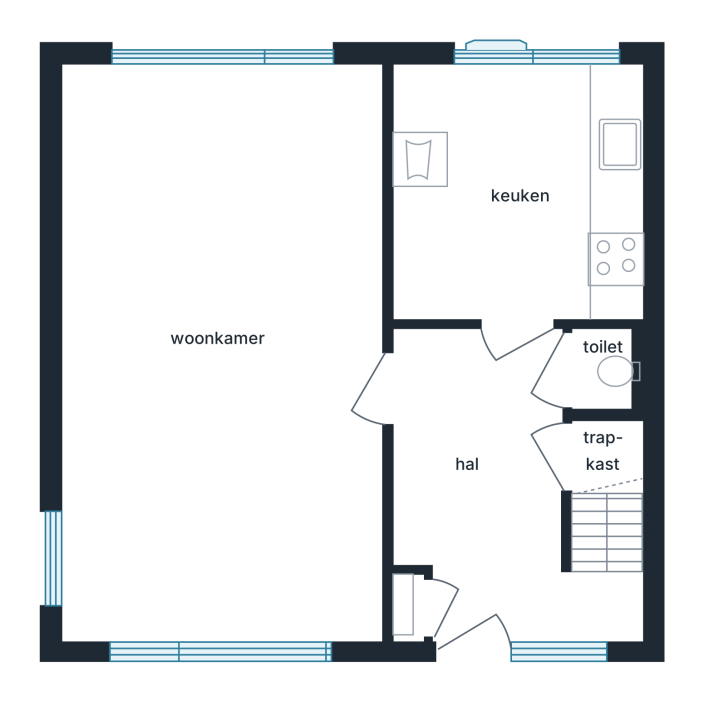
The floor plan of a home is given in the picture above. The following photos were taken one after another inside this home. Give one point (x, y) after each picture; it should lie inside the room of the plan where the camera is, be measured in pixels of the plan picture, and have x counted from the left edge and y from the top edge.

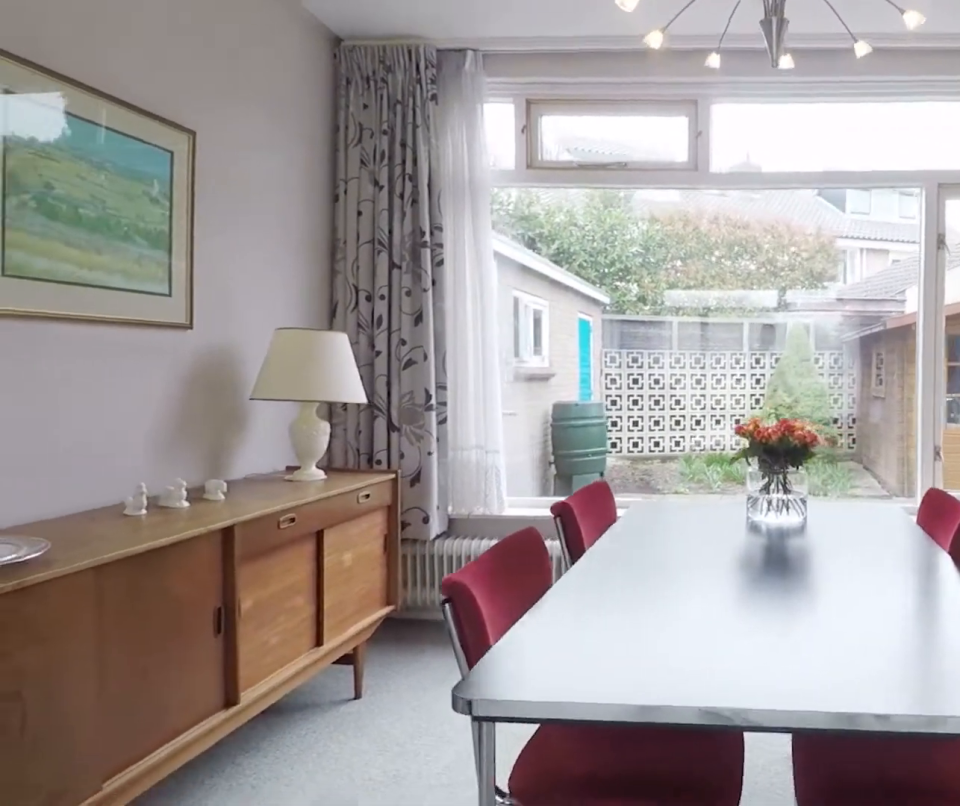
(152, 302)
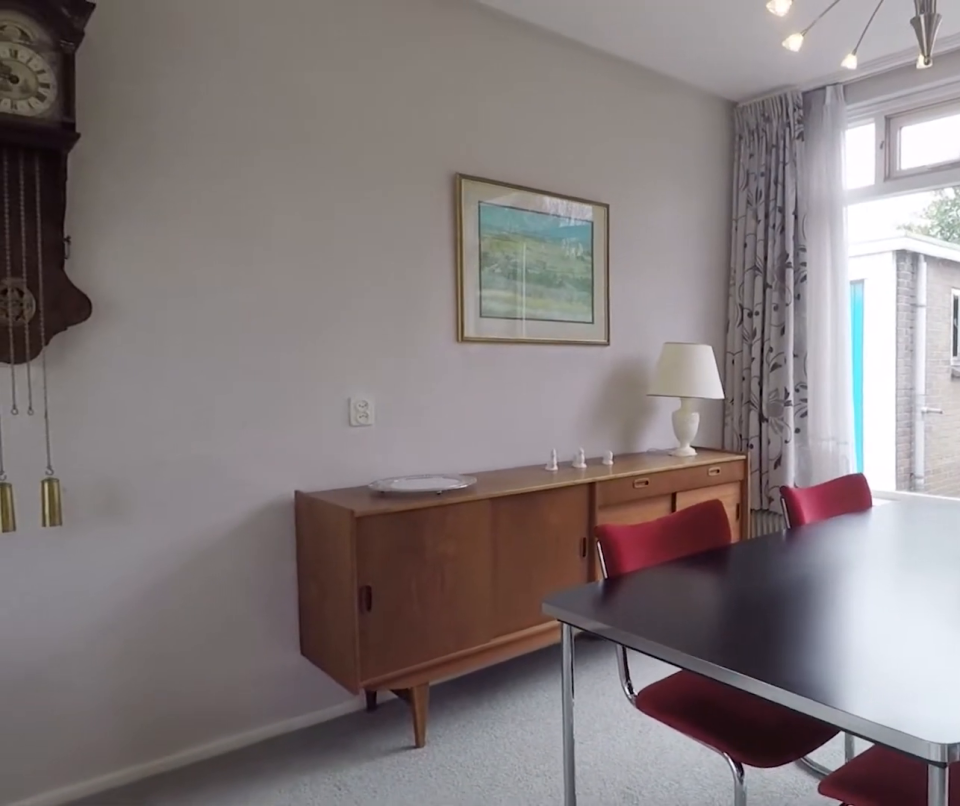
(152, 302)
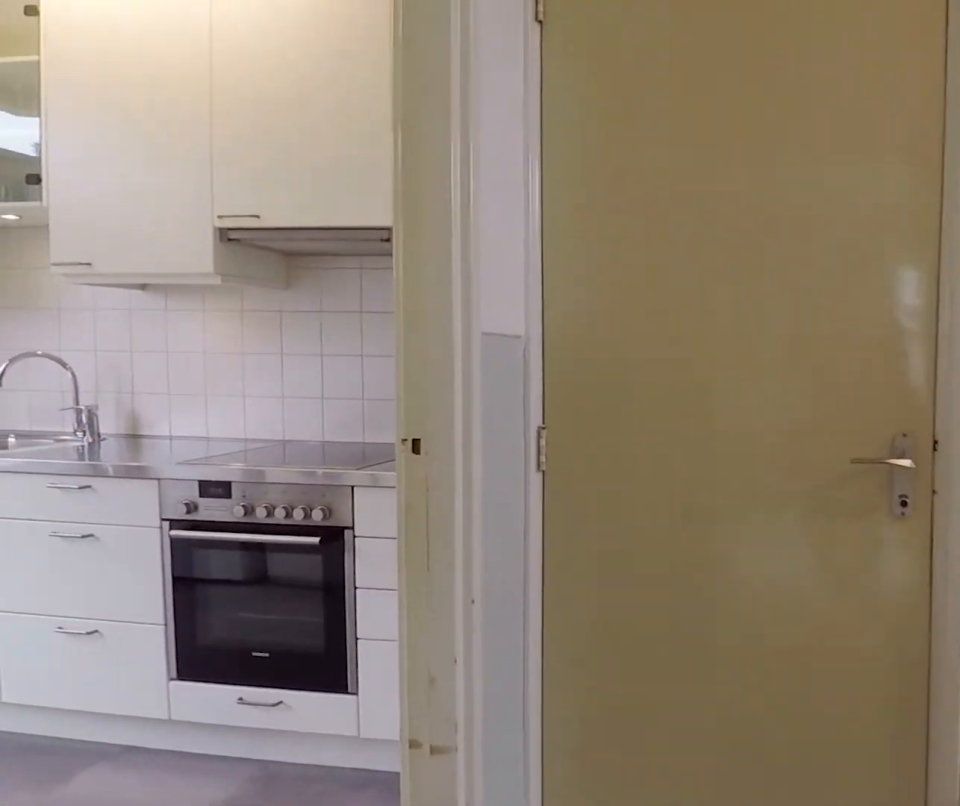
(494, 492)
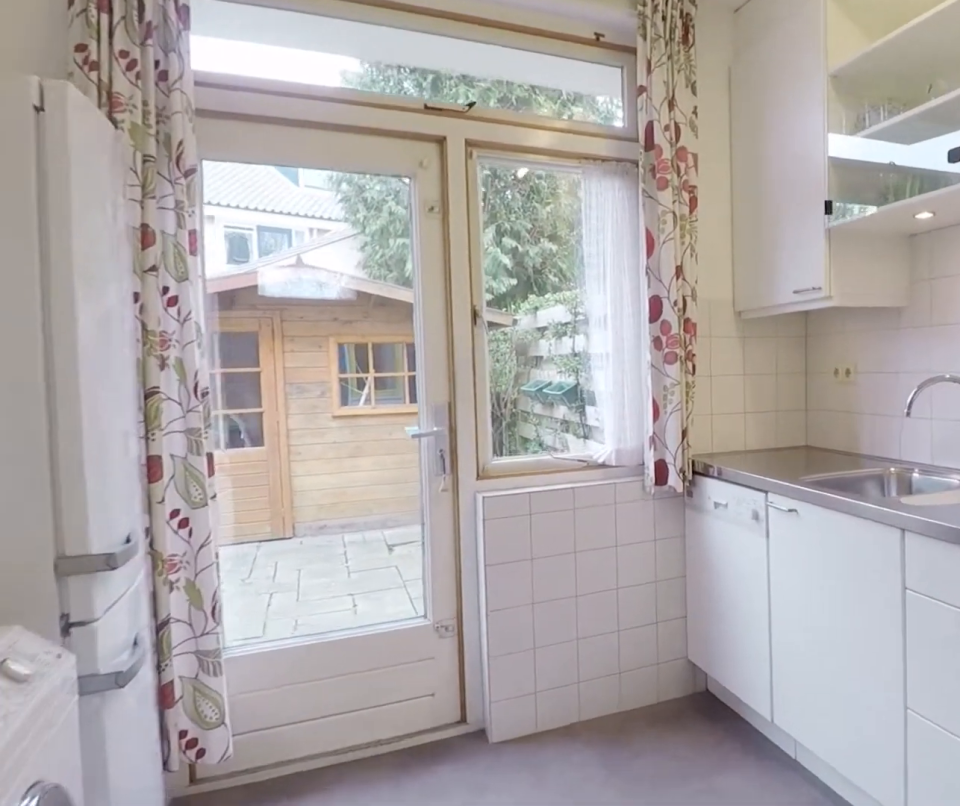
(520, 189)
